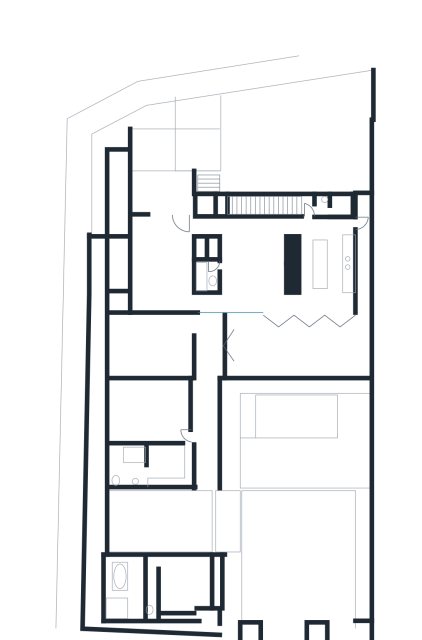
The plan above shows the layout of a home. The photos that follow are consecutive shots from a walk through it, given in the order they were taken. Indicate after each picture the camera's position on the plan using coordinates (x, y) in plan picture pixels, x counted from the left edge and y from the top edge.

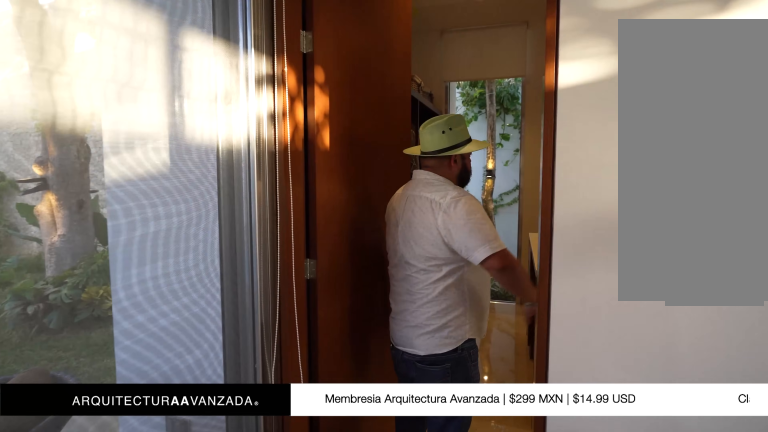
(201, 506)
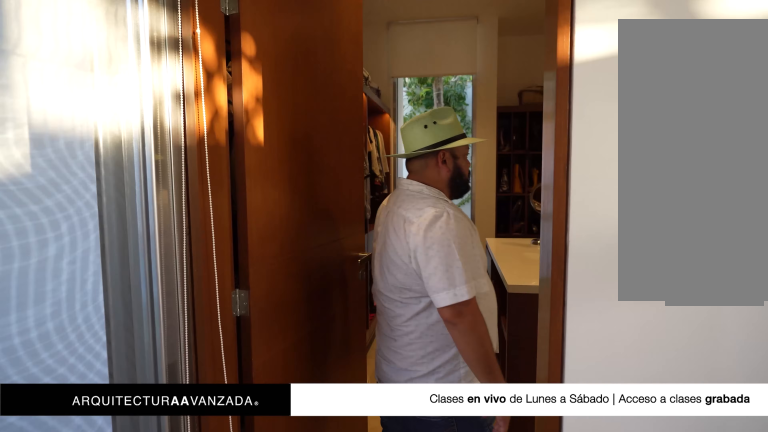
(202, 527)
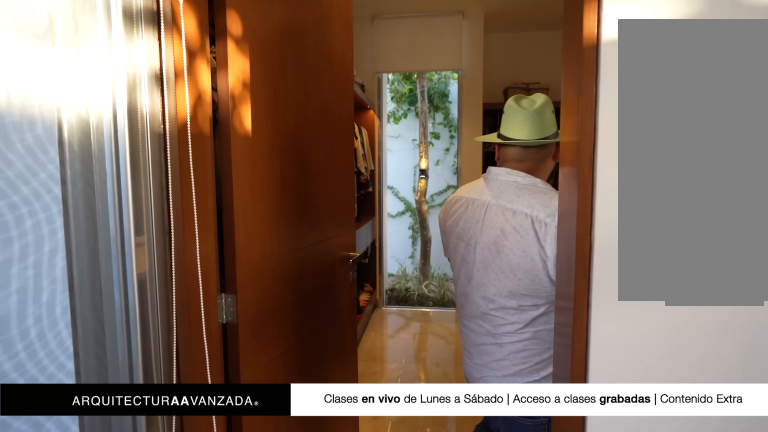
(202, 535)
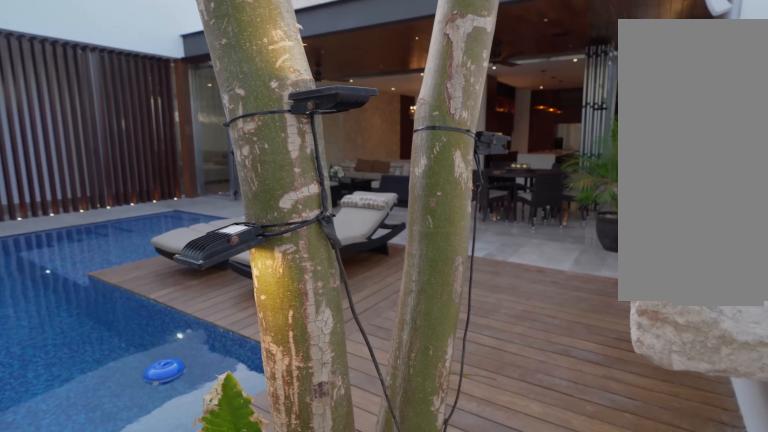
(339, 496)
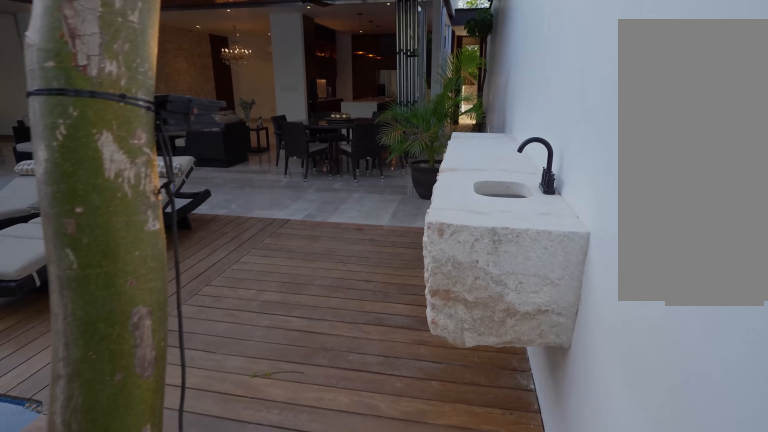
(360, 476)
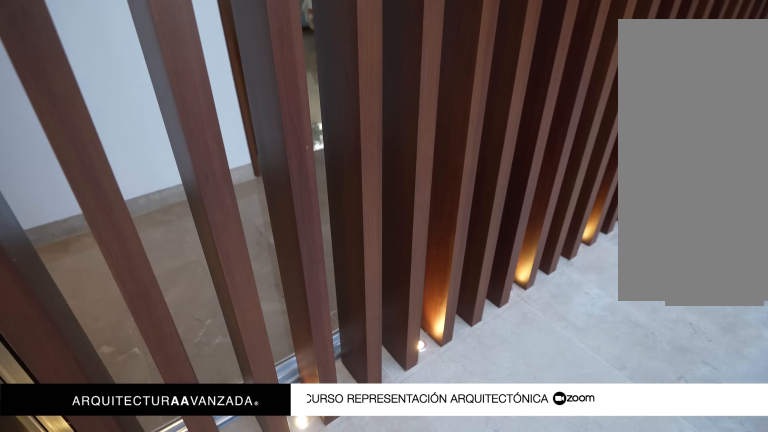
(230, 475)
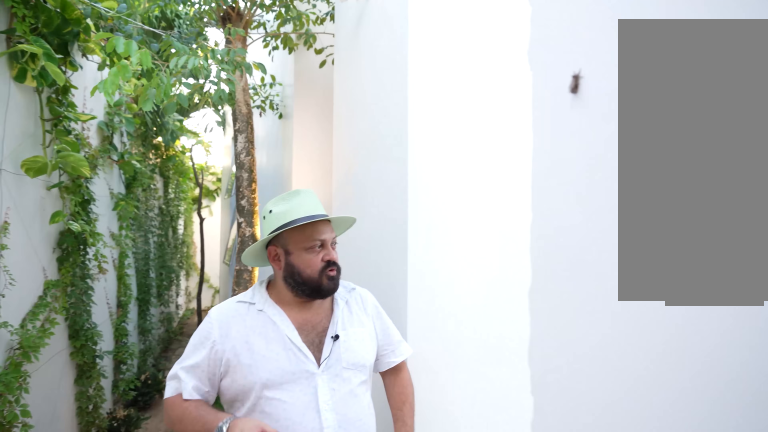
(225, 631)
